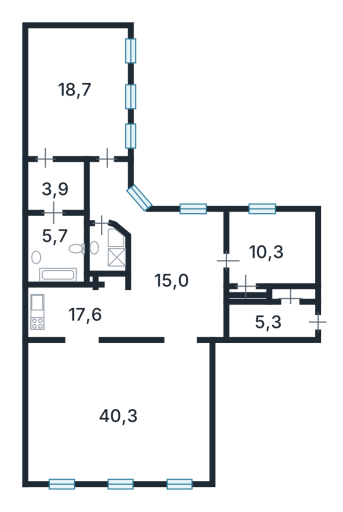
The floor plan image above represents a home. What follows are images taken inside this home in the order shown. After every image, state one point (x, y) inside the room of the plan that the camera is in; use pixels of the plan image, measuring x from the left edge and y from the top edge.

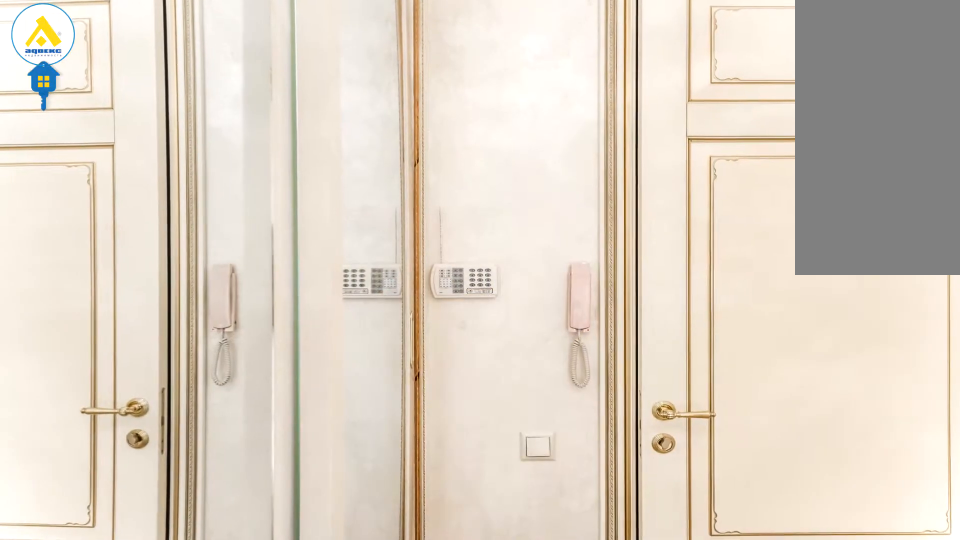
(267, 320)
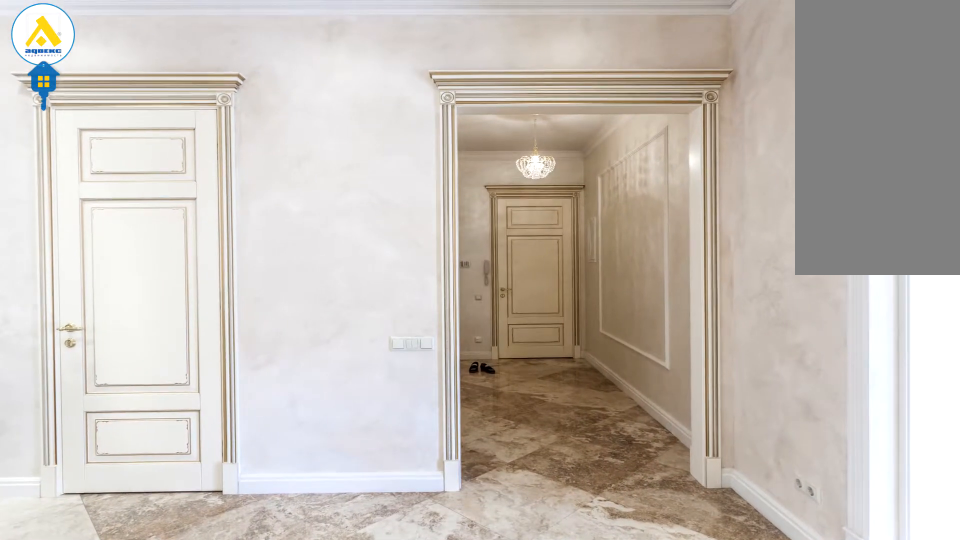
(170, 307)
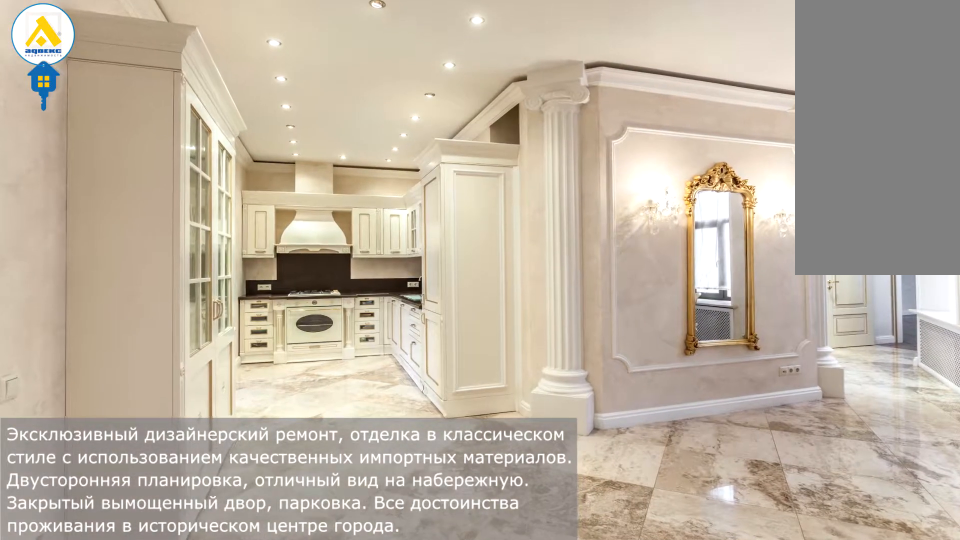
(170, 307)
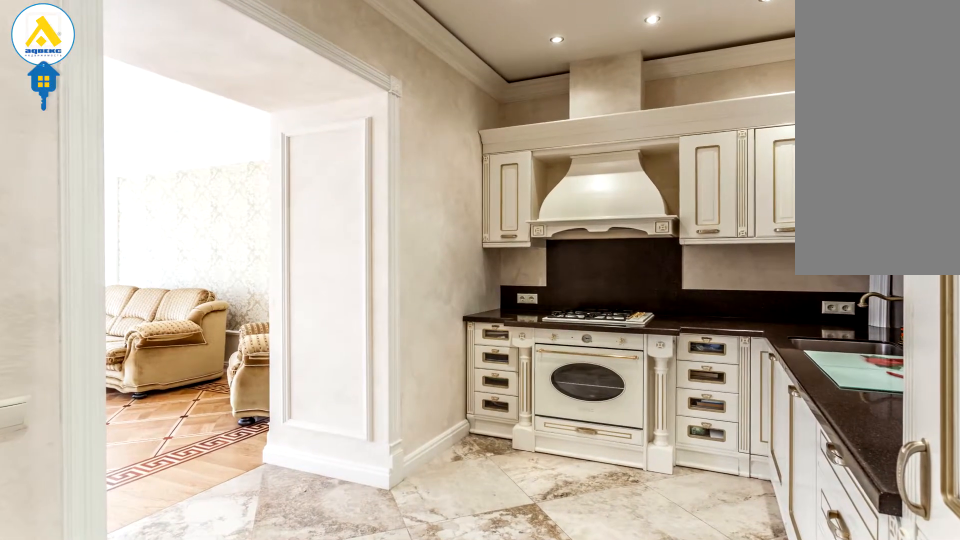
(85, 312)
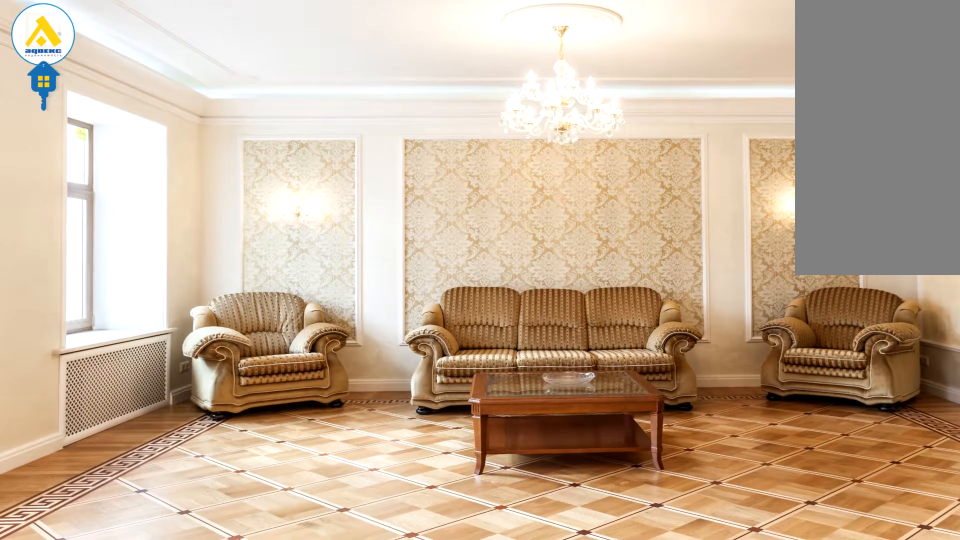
(117, 380)
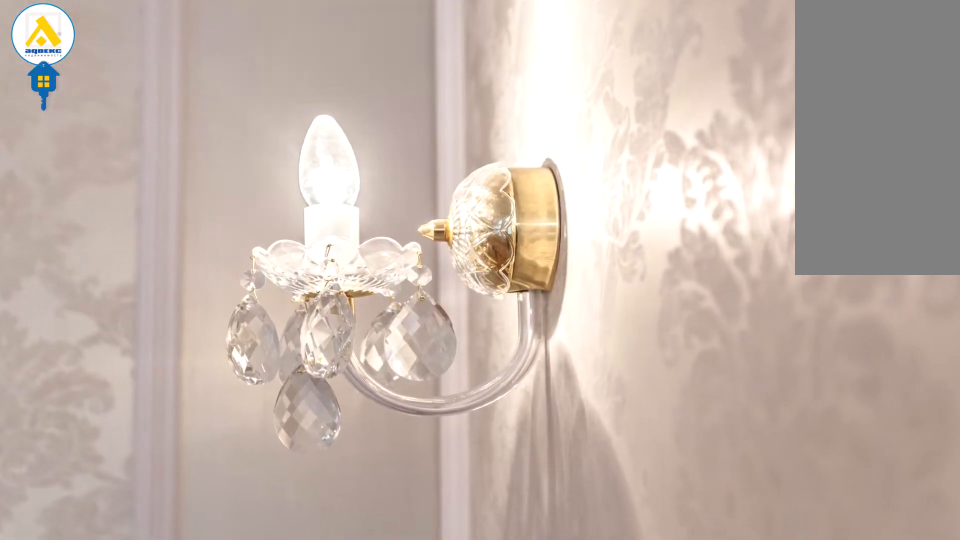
(117, 380)
